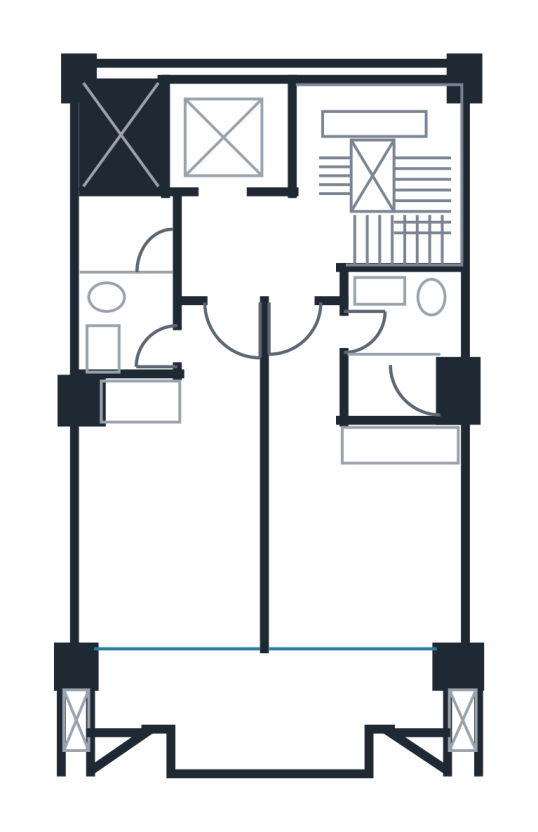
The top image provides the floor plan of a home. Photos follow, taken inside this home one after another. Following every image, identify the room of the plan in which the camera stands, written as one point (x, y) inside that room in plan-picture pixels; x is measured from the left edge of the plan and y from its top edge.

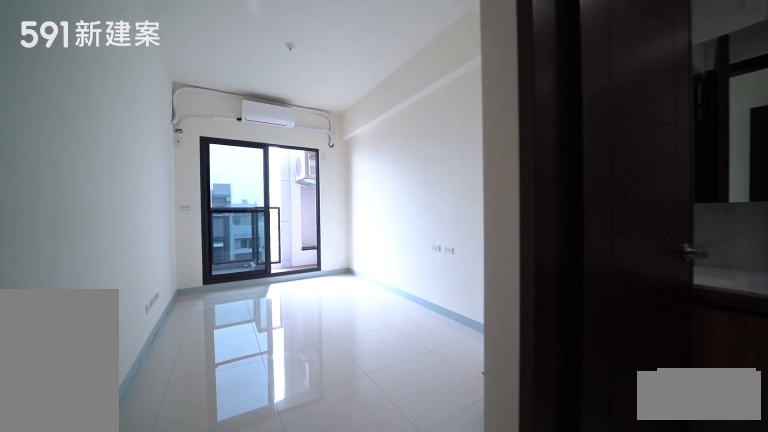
(174, 494)
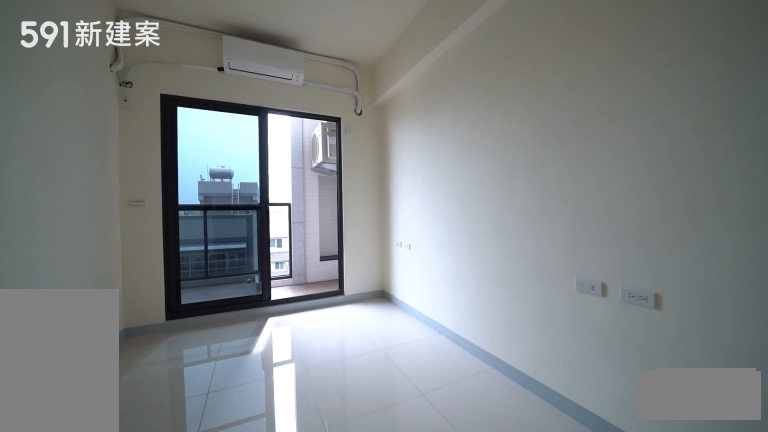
(174, 494)
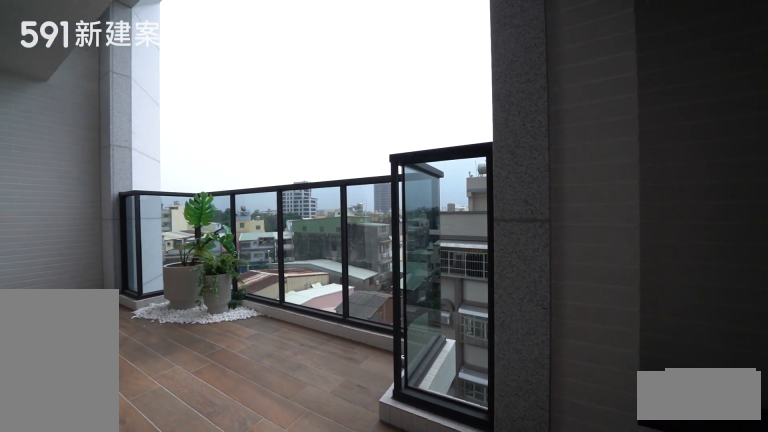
(269, 702)
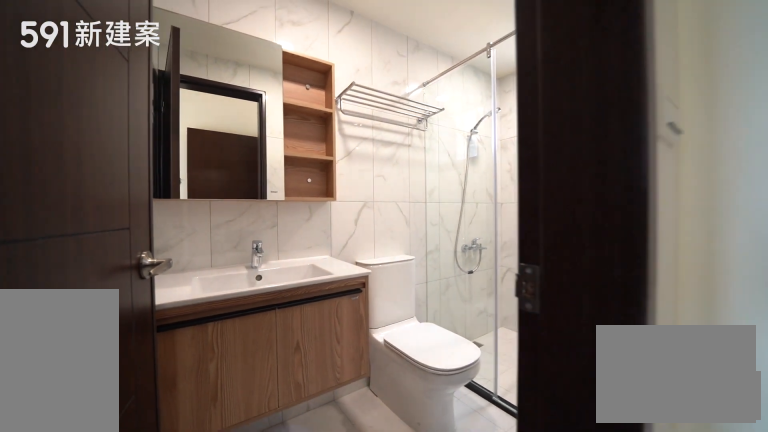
(128, 282)
